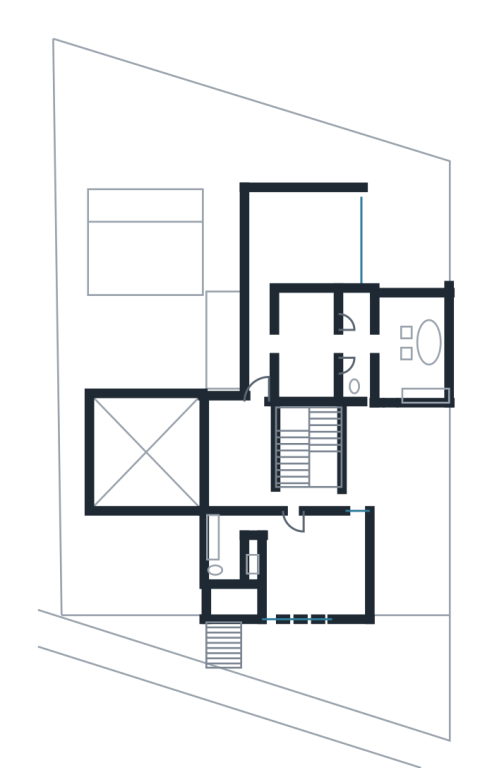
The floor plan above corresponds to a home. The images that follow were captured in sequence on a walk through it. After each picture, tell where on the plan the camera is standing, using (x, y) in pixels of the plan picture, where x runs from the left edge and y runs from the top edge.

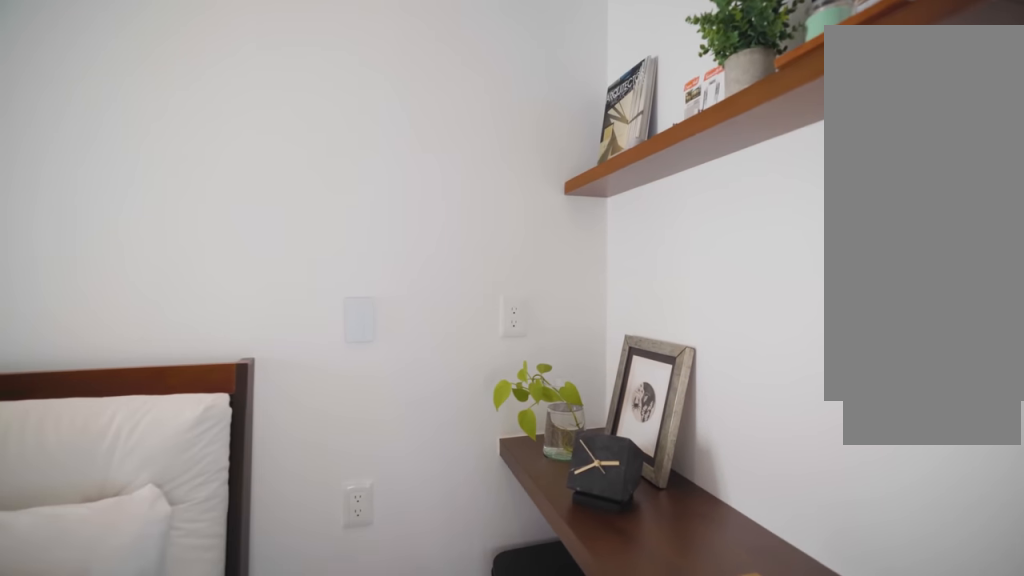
(315, 590)
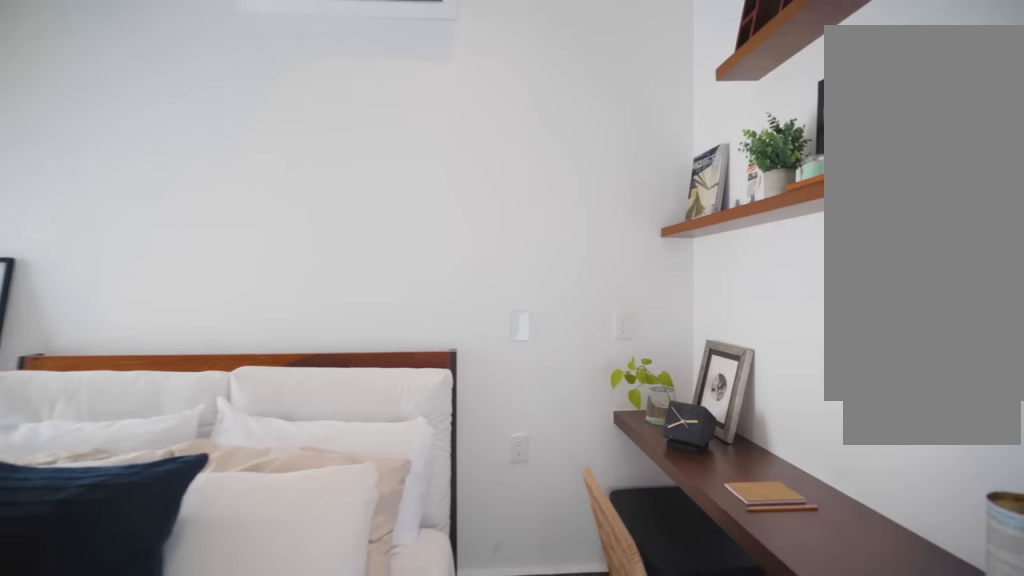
(325, 597)
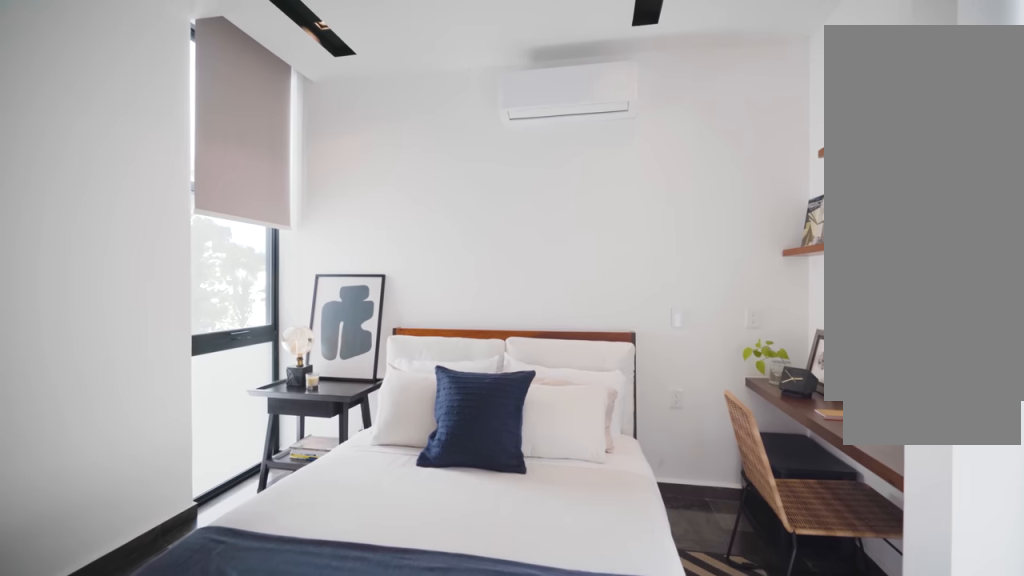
(297, 589)
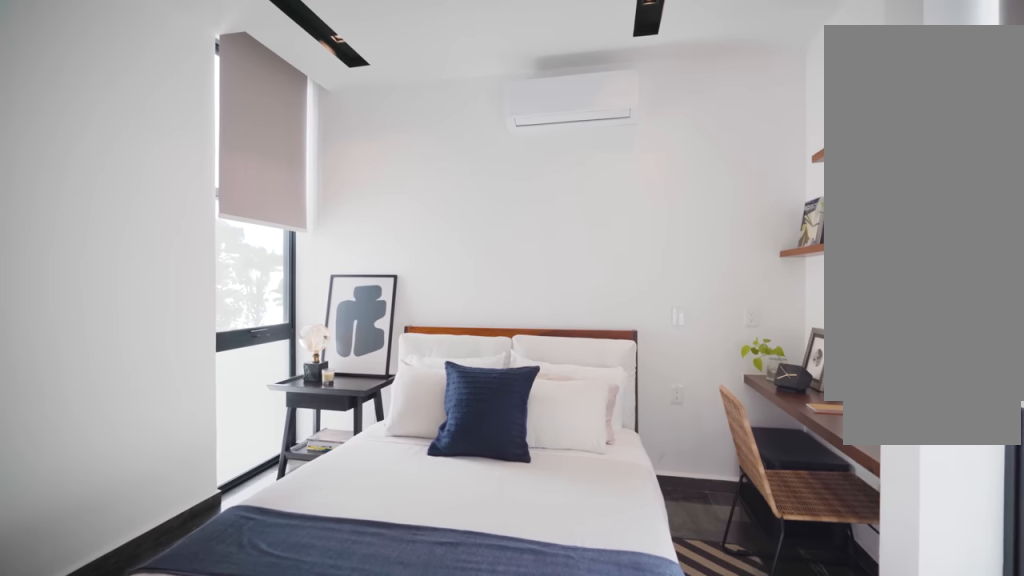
(292, 591)
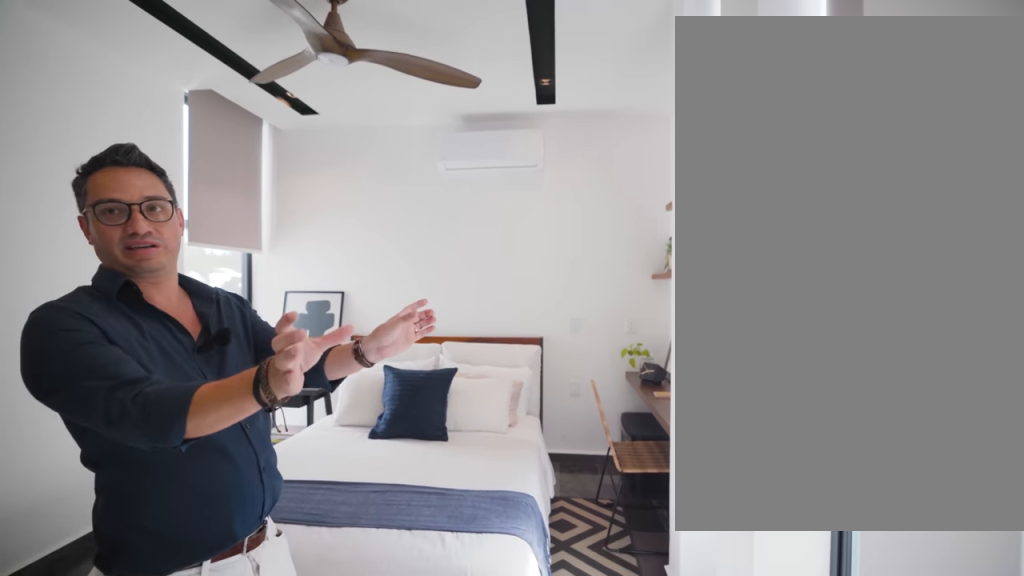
(291, 592)
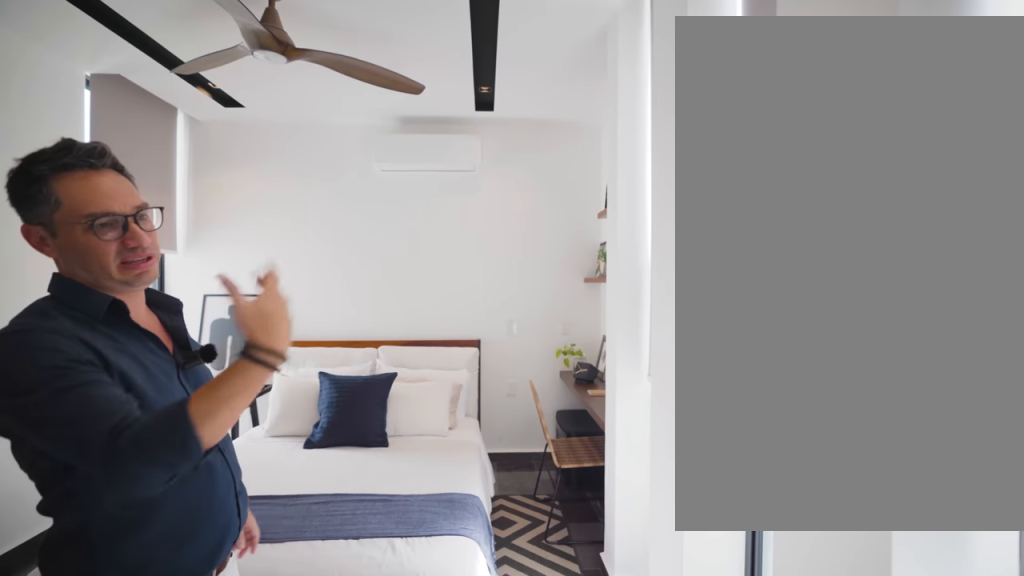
(293, 580)
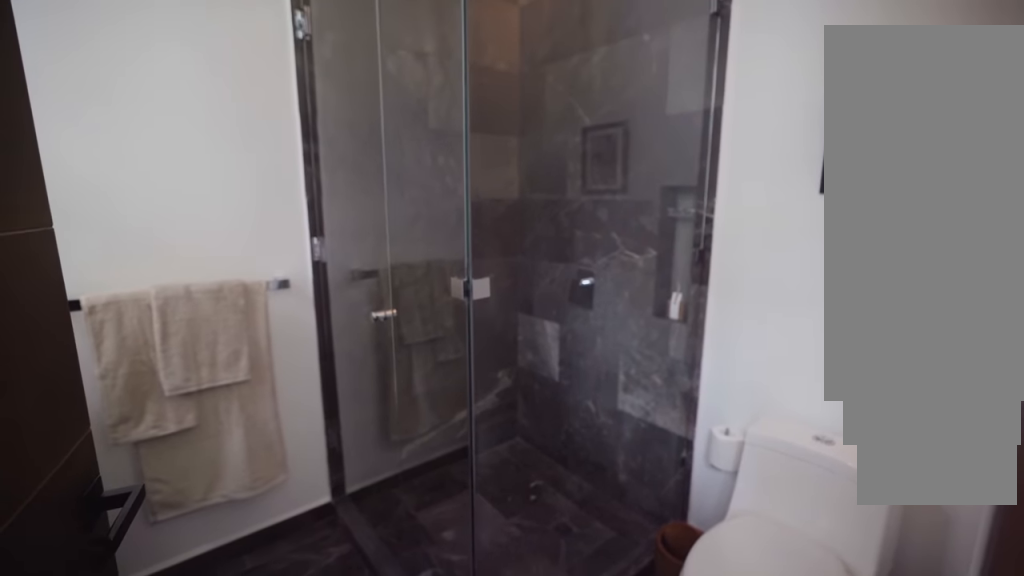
(231, 587)
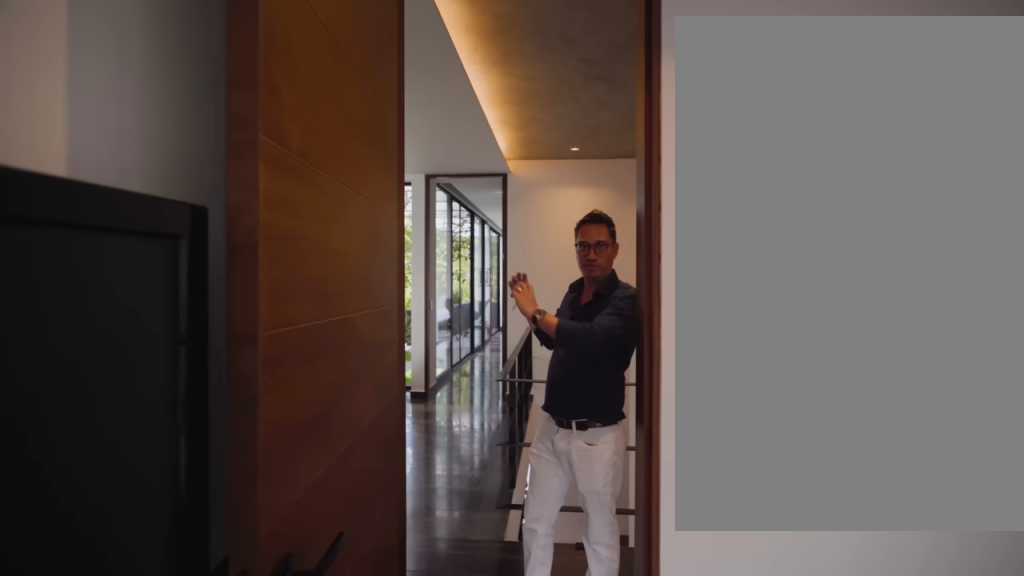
(290, 592)
